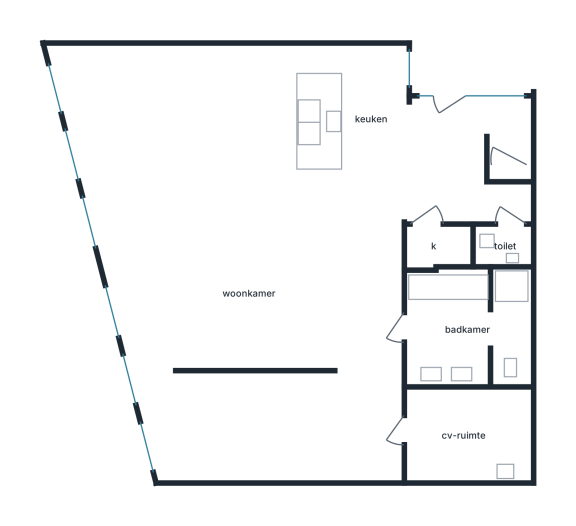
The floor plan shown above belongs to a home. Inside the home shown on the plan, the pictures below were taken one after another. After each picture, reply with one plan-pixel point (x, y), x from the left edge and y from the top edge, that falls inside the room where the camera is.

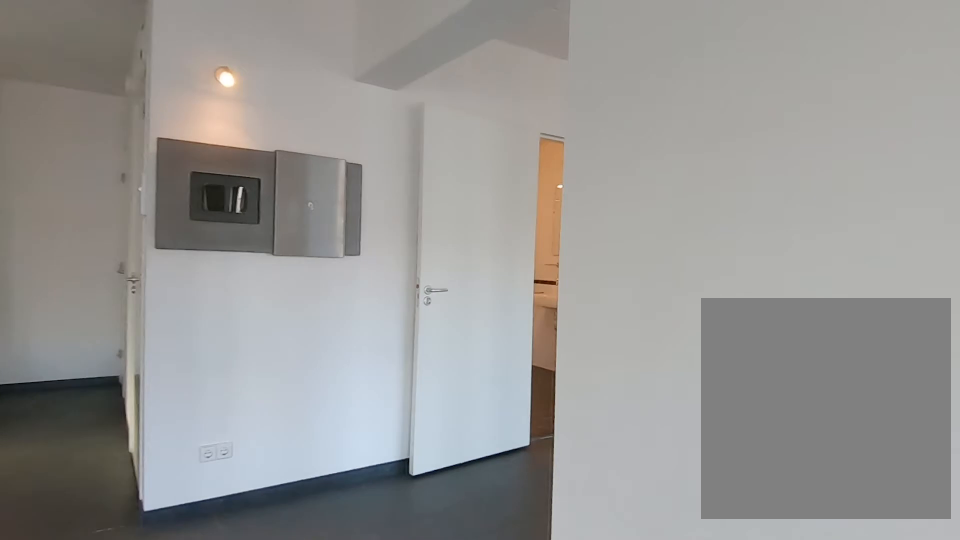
(240, 151)
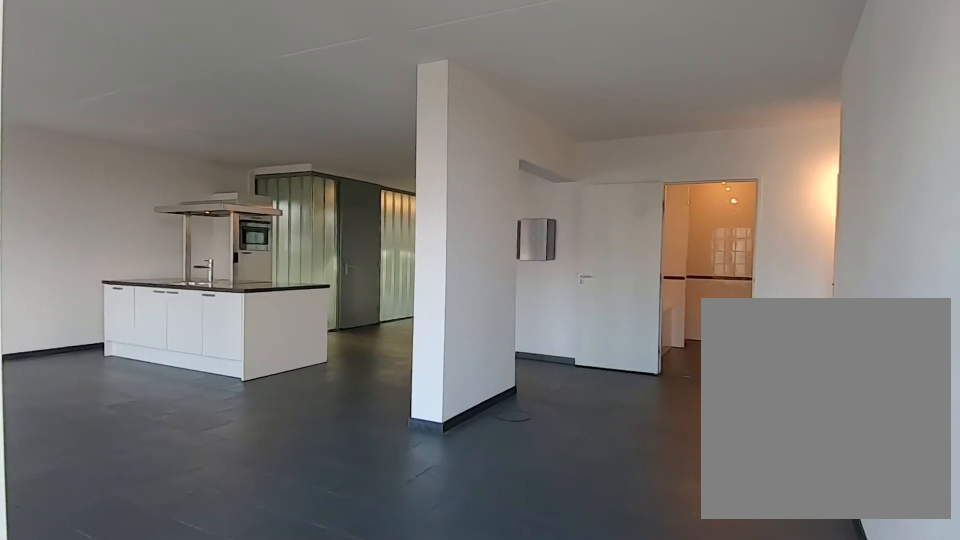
(265, 369)
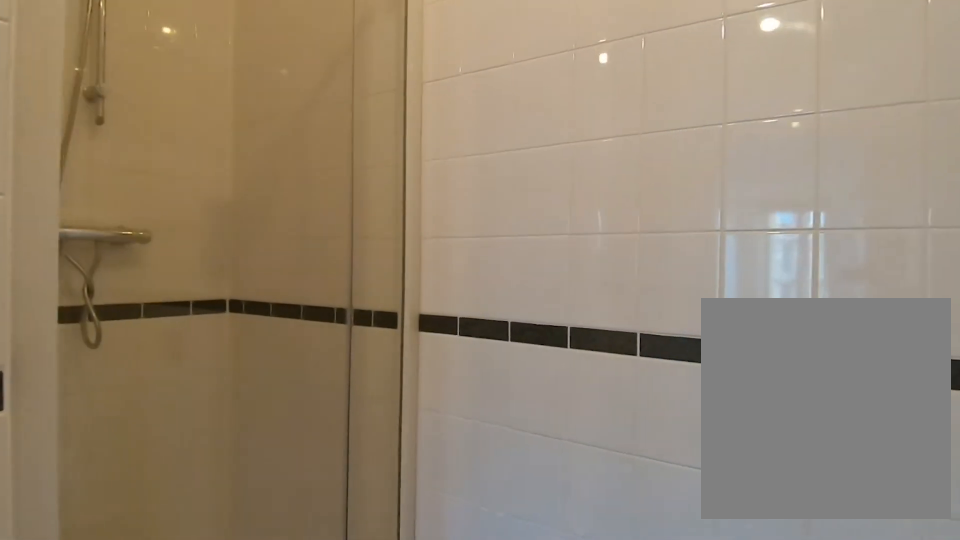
(468, 333)
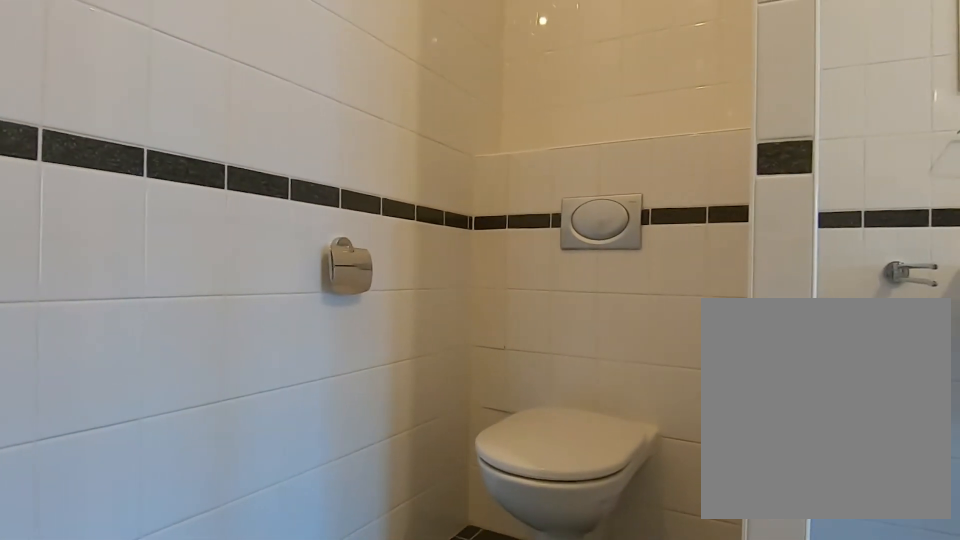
(468, 333)
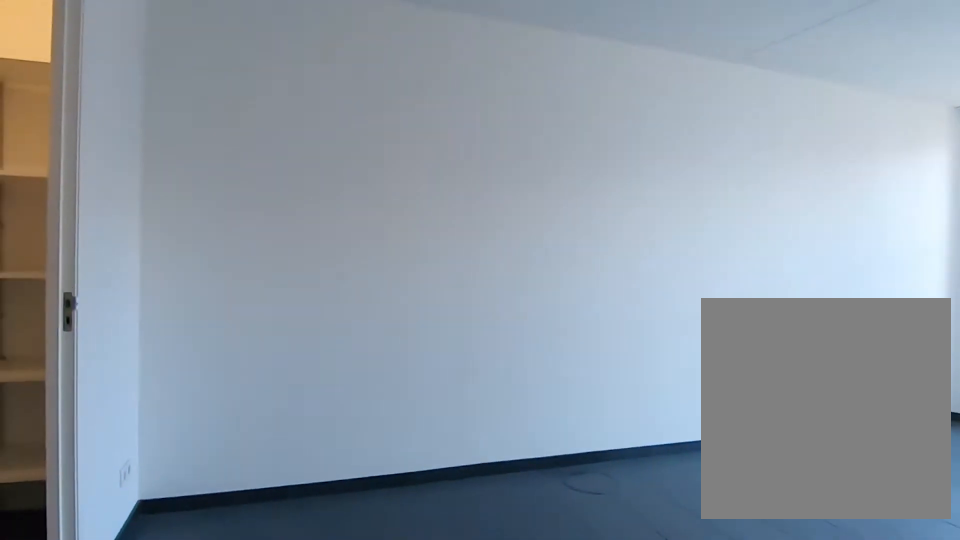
(263, 370)
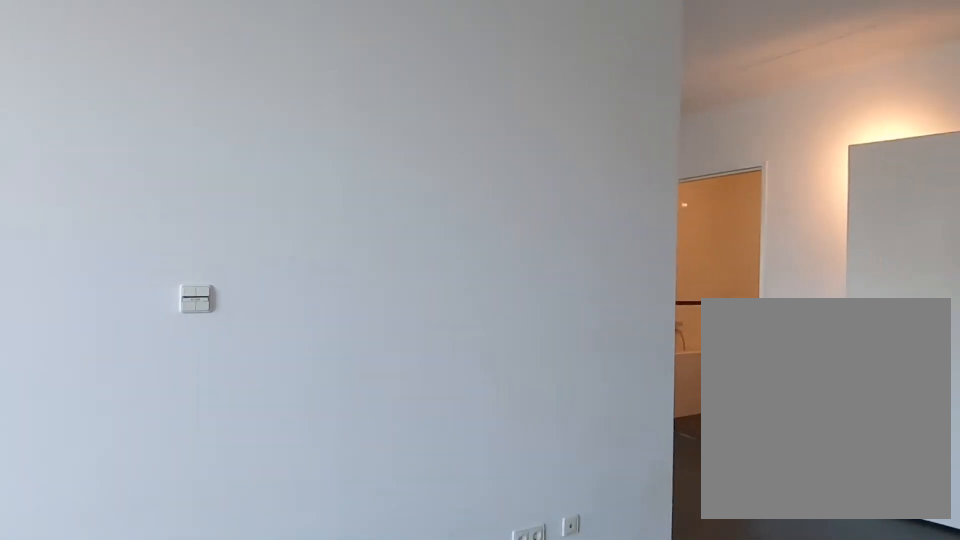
(263, 370)
